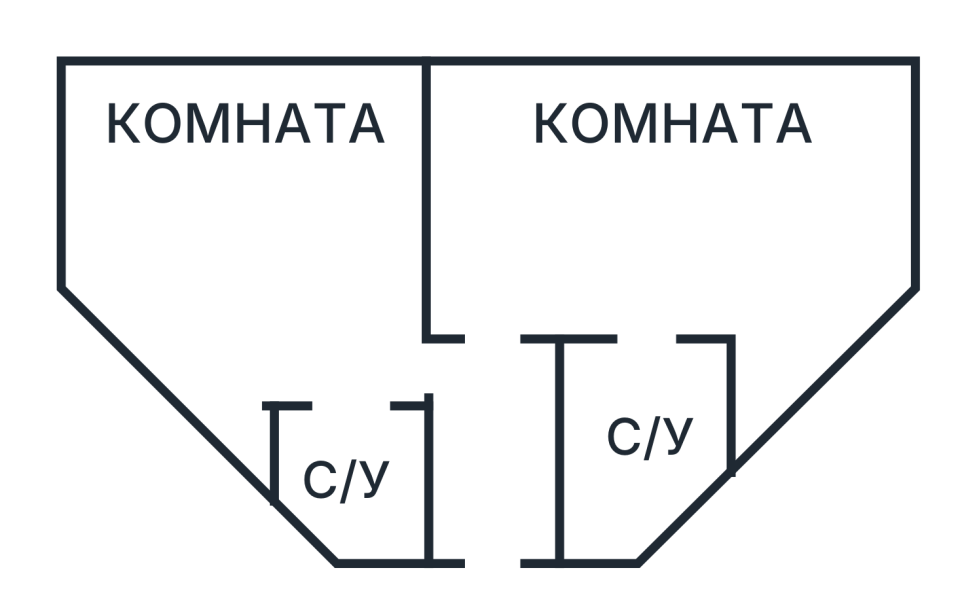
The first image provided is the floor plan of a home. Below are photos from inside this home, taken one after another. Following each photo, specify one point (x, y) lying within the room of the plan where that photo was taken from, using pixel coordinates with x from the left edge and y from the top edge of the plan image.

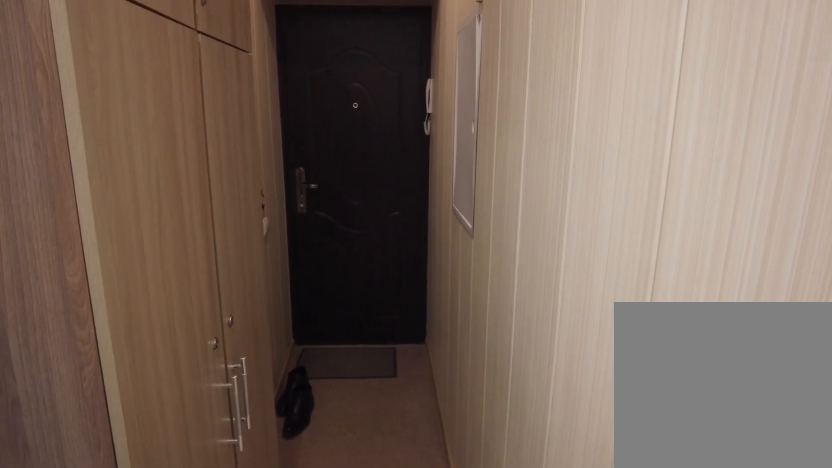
(504, 475)
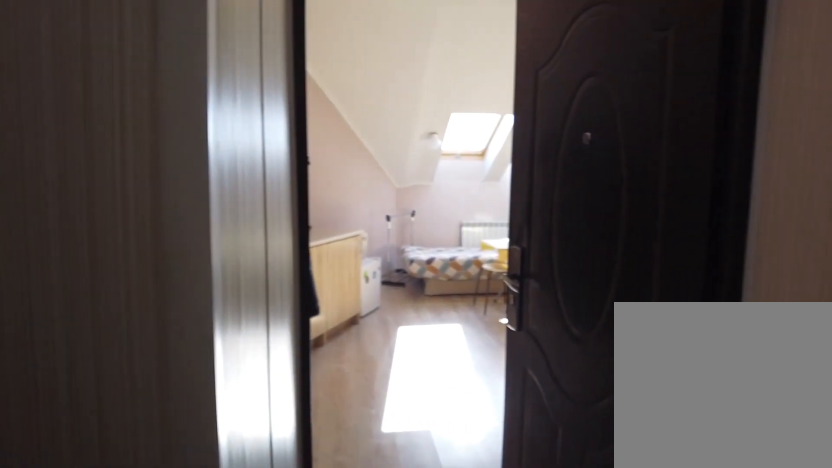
(504, 475)
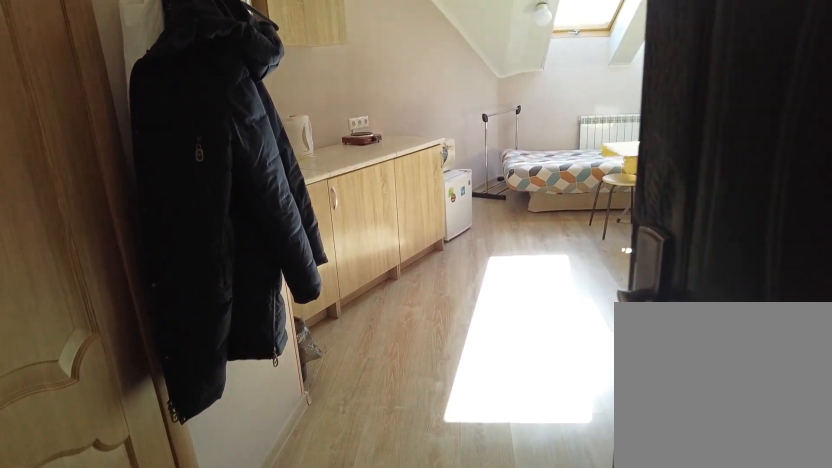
(461, 385)
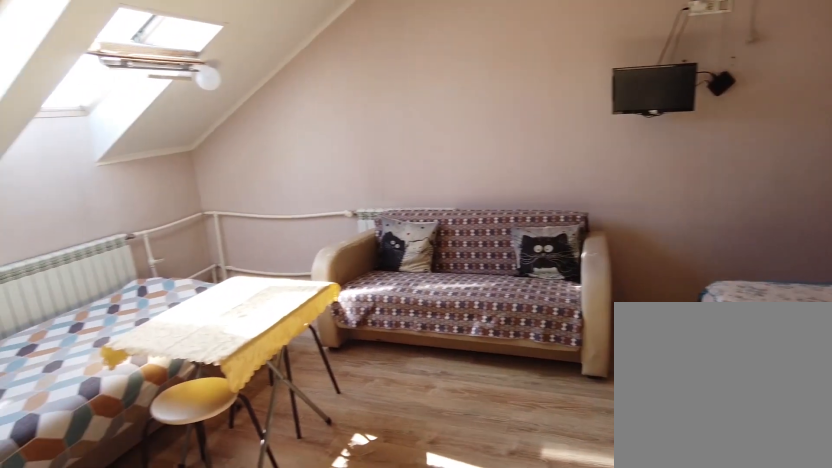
(314, 322)
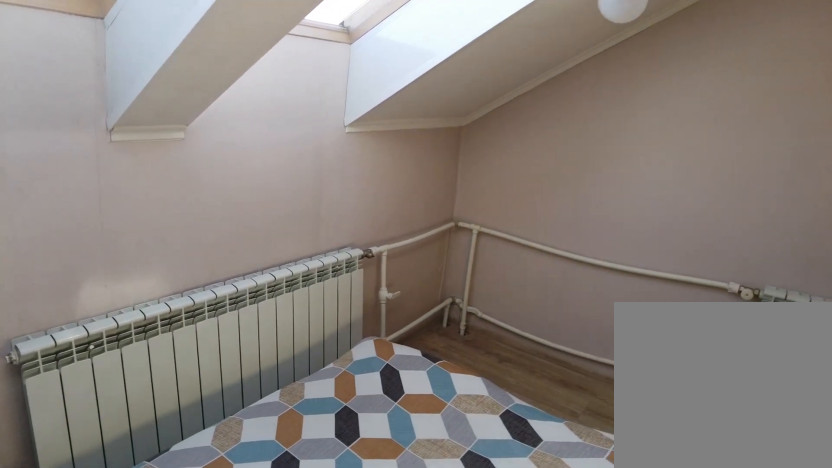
(314, 322)
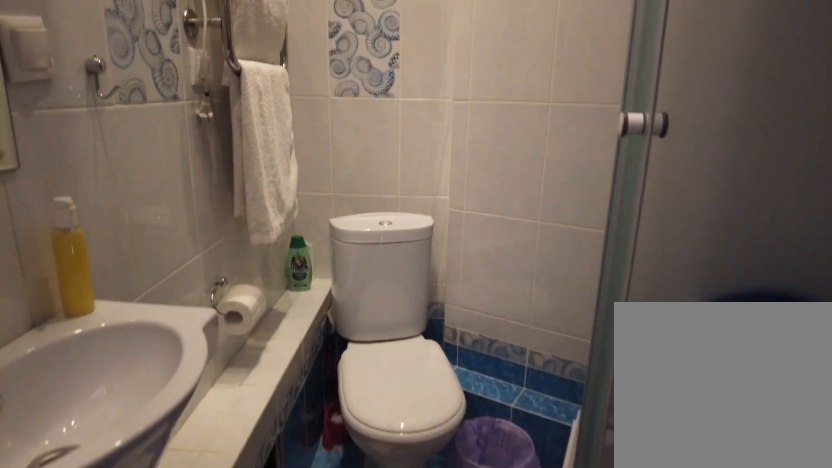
(370, 459)
